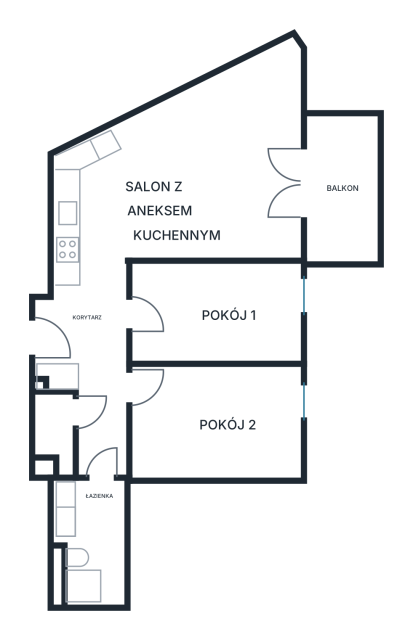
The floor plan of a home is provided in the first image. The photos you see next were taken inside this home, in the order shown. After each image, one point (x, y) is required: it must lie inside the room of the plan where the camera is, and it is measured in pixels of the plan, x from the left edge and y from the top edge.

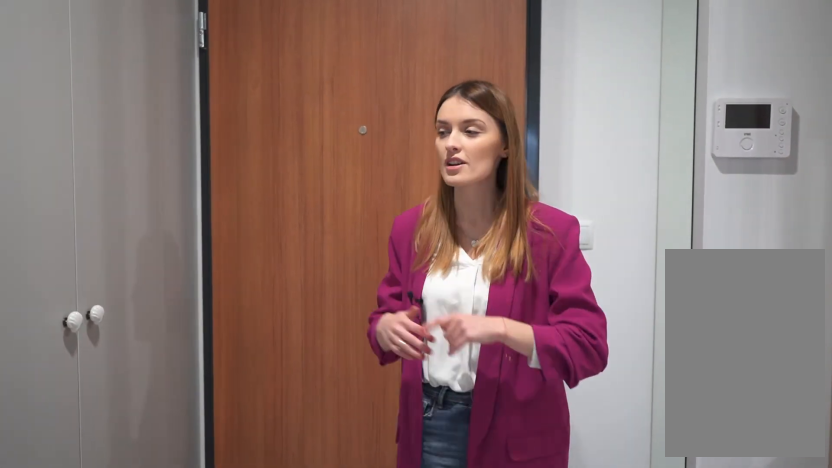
(95, 362)
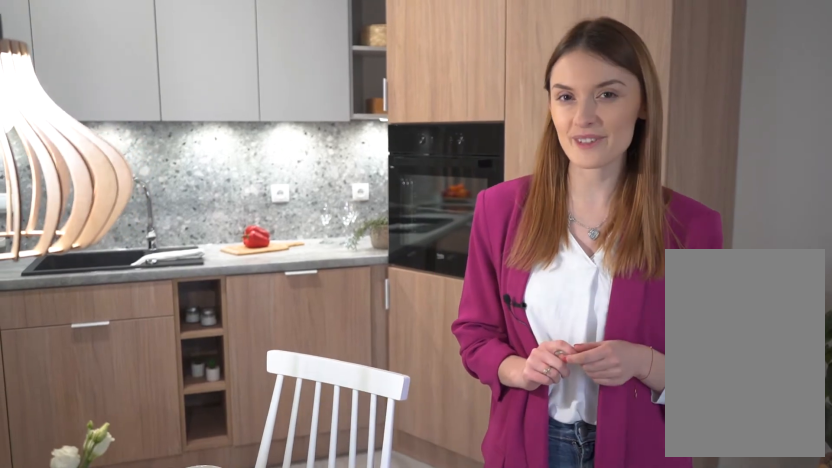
(186, 166)
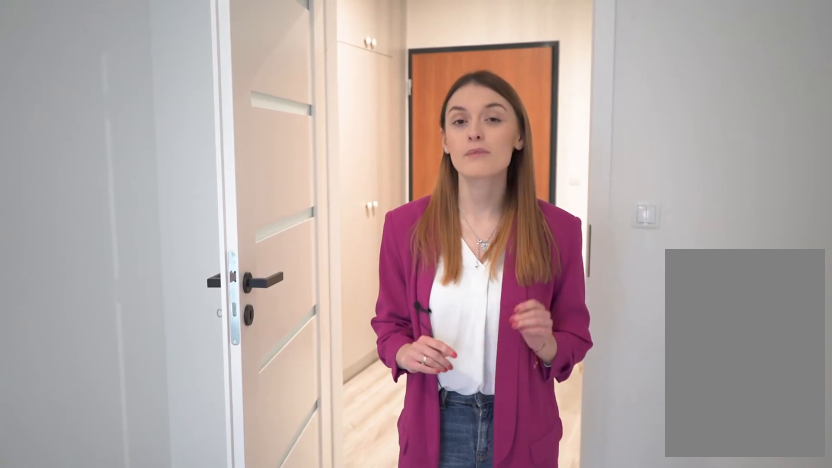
(219, 311)
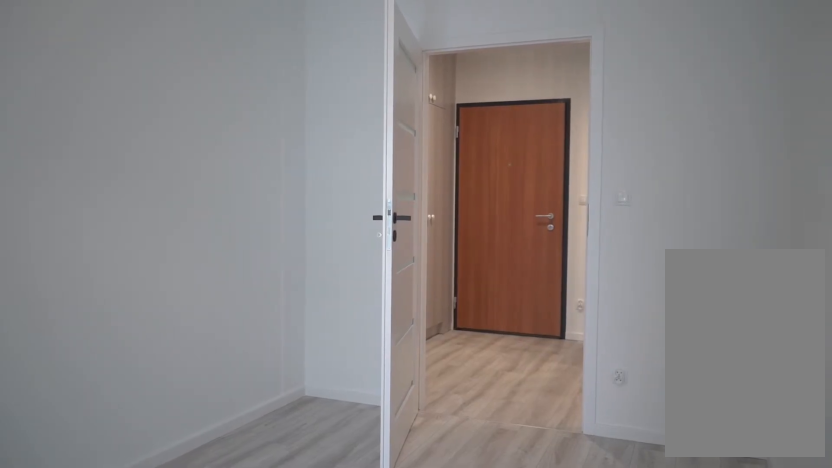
(219, 311)
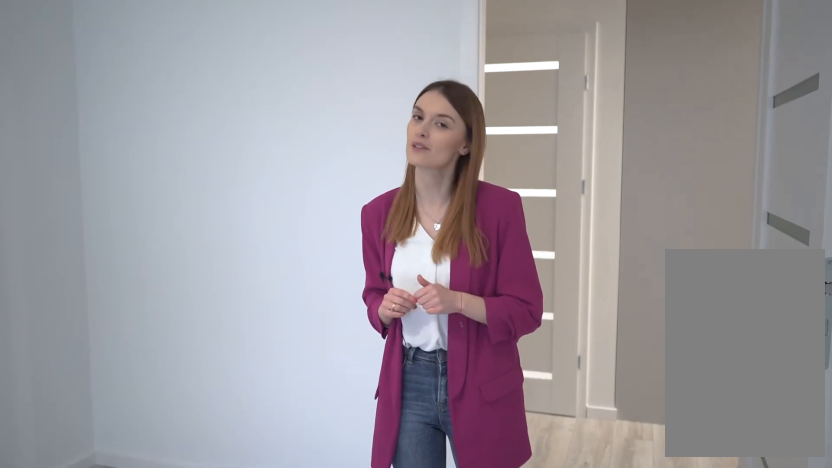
(218, 422)
